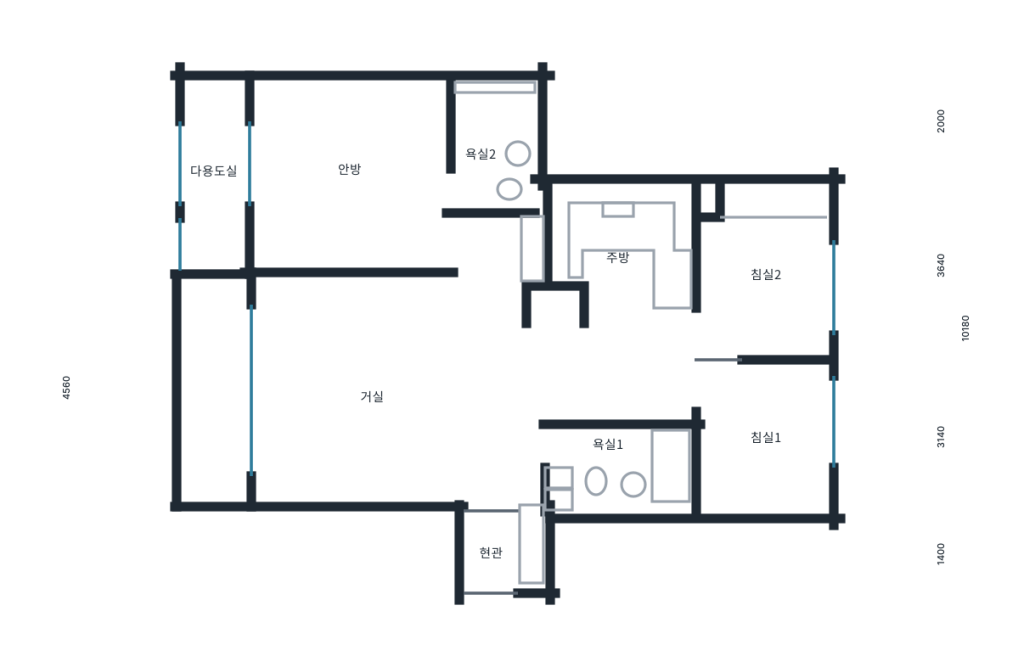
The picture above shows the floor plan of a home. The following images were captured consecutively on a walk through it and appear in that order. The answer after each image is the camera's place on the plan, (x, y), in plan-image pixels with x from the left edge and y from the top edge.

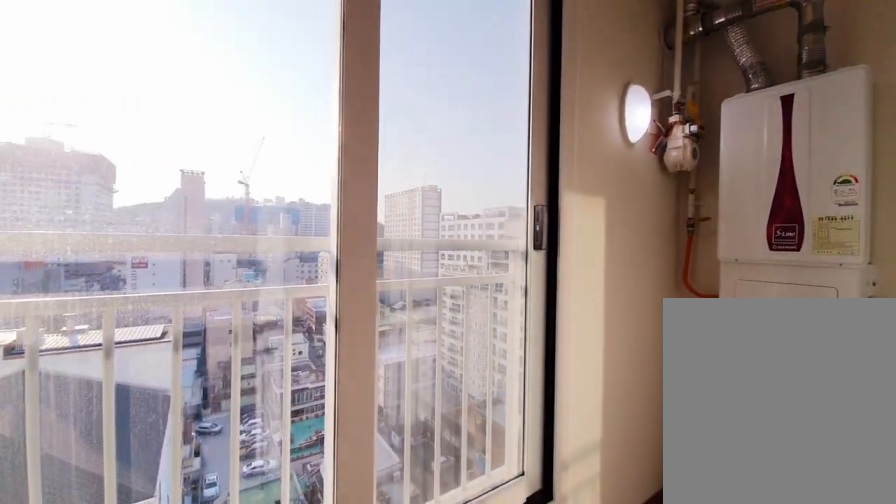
(240, 198)
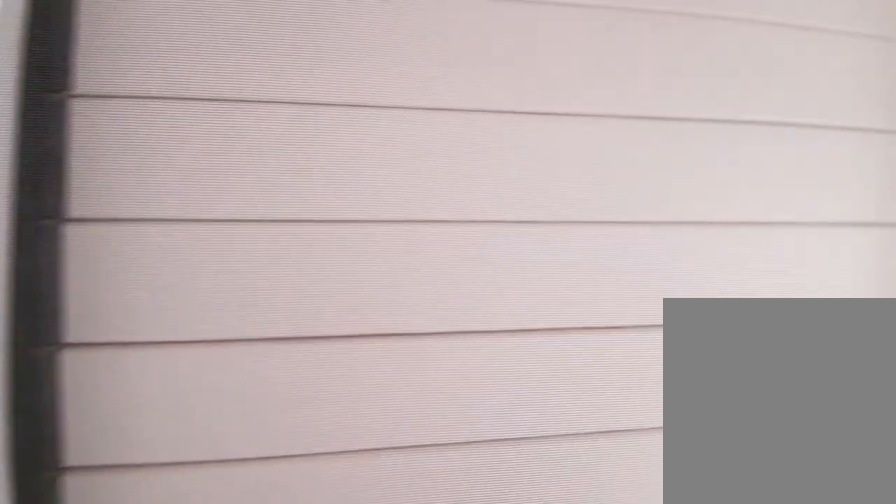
(241, 199)
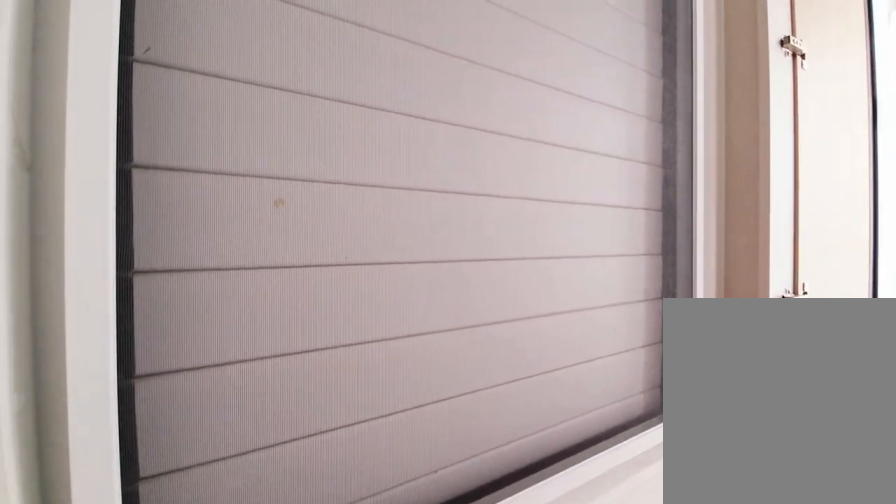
(240, 200)
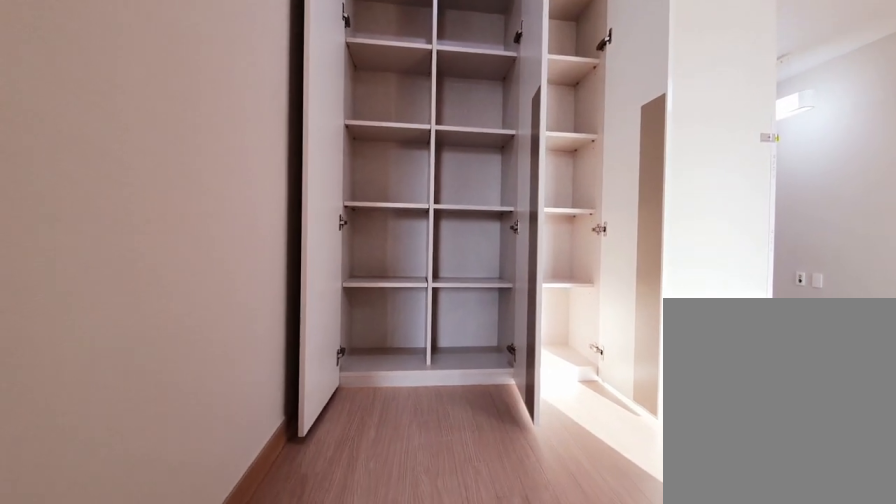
(485, 264)
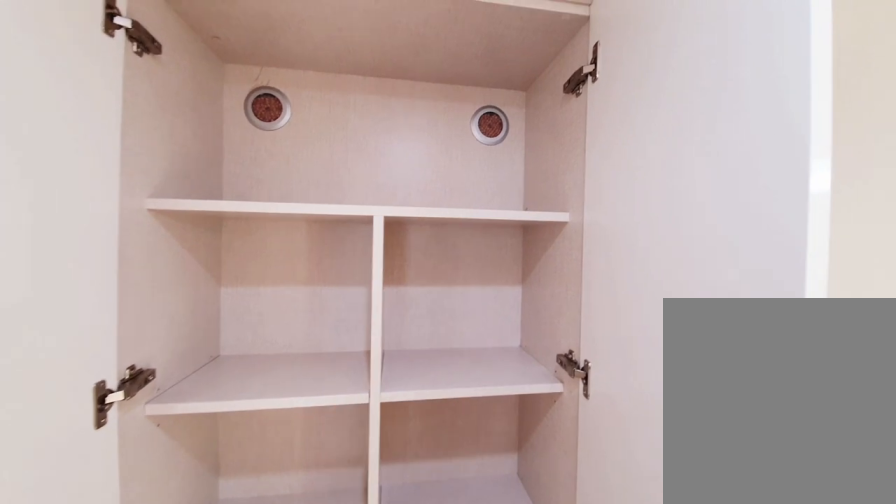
(483, 264)
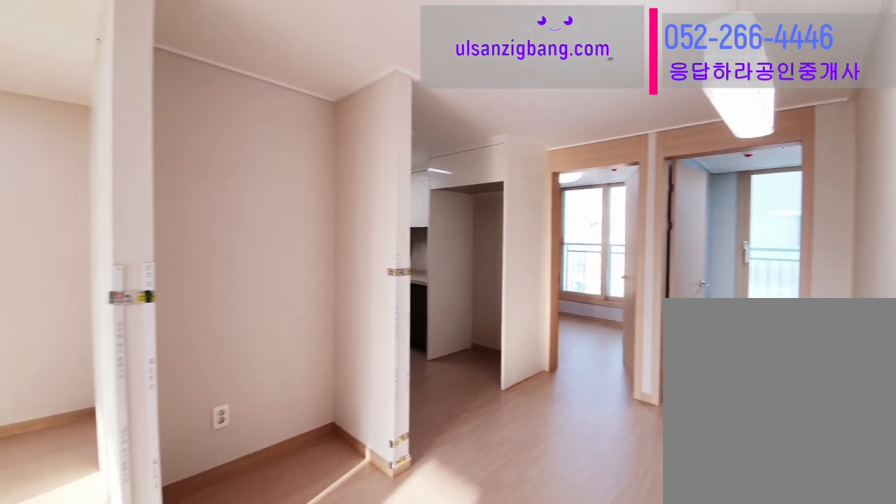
(498, 349)
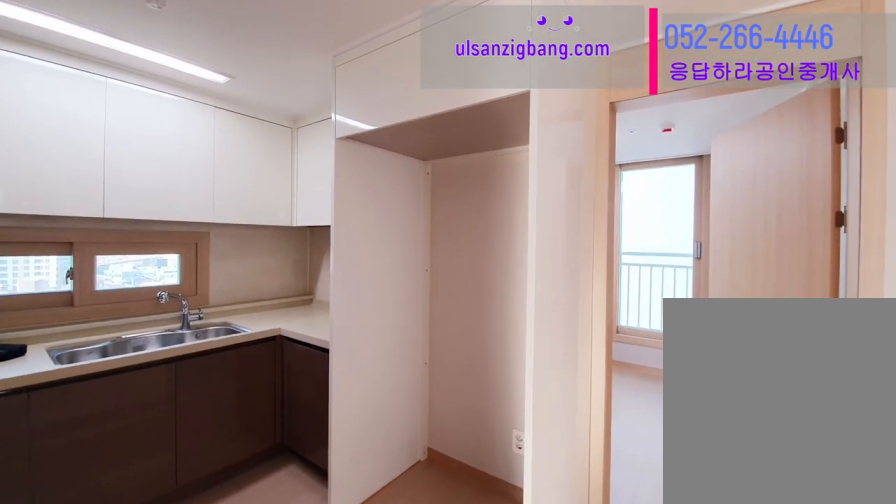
(625, 271)
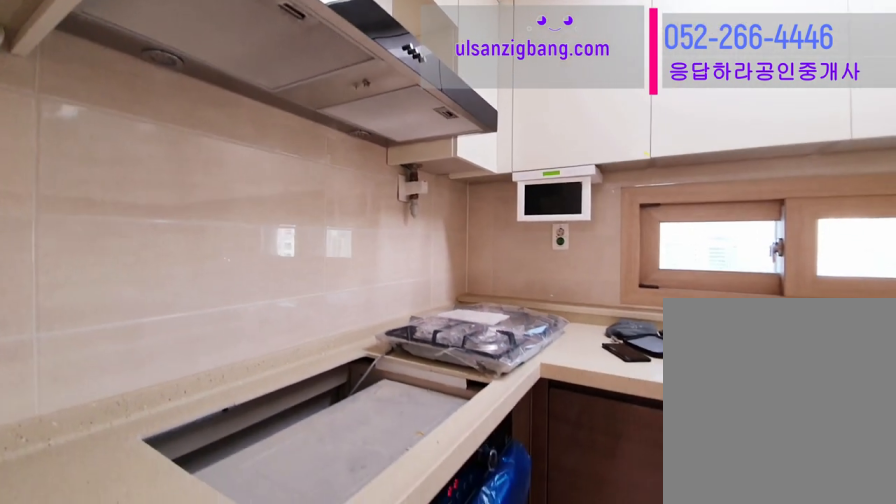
(624, 269)
